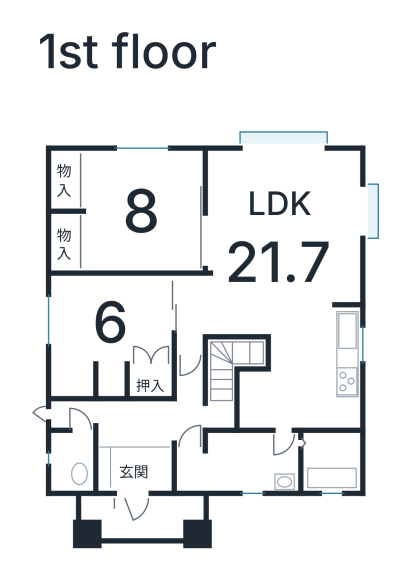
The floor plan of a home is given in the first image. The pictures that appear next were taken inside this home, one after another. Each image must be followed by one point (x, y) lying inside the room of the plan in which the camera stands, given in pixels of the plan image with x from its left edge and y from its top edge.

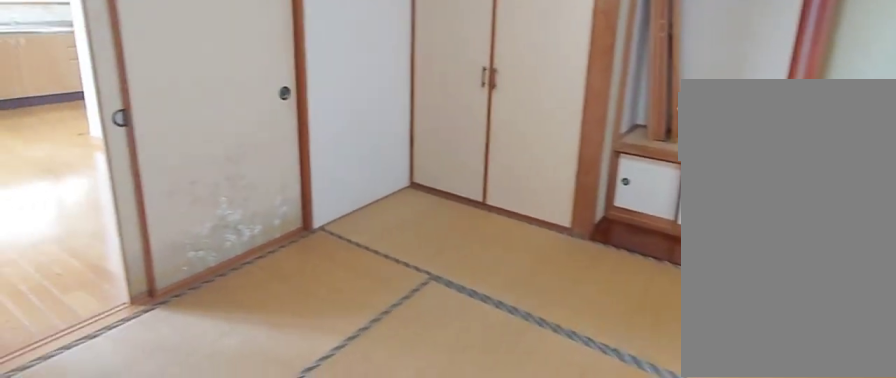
(108, 321)
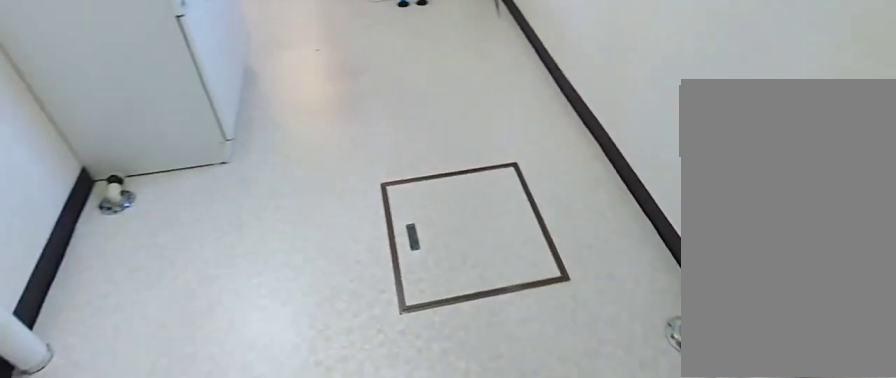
(234, 467)
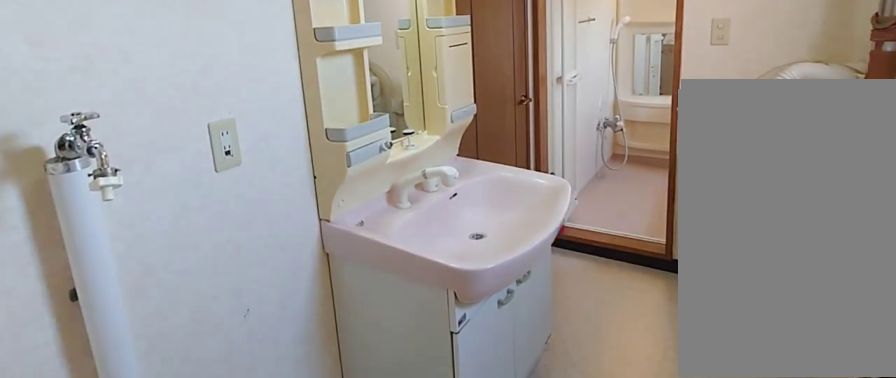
(234, 467)
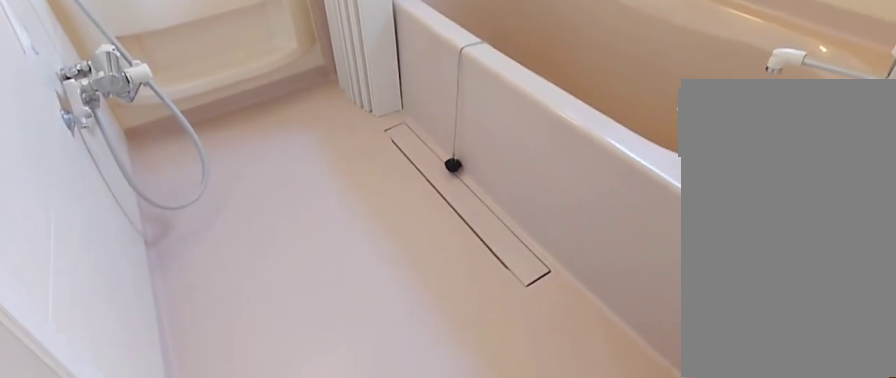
(332, 465)
